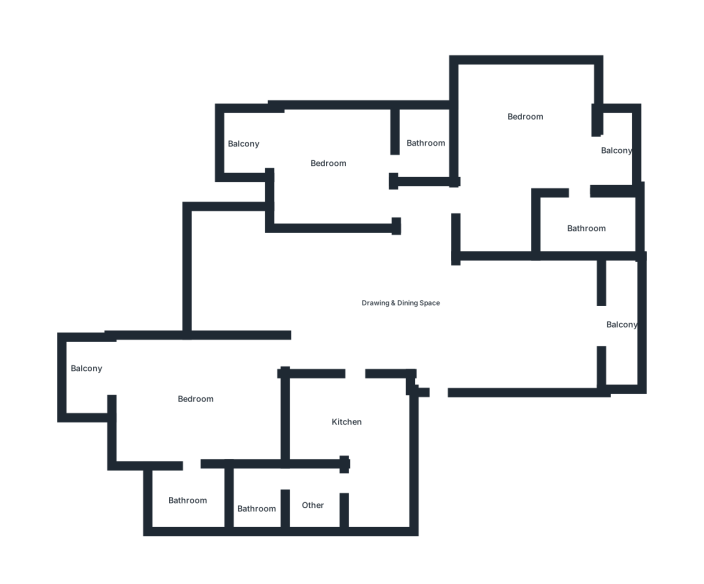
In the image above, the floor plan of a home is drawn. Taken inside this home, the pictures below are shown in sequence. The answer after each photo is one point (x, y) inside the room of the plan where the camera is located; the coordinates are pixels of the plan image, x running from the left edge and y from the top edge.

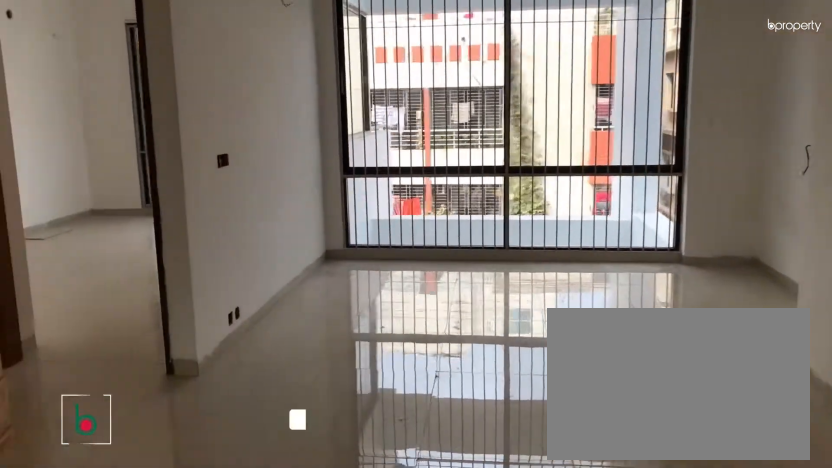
(332, 295)
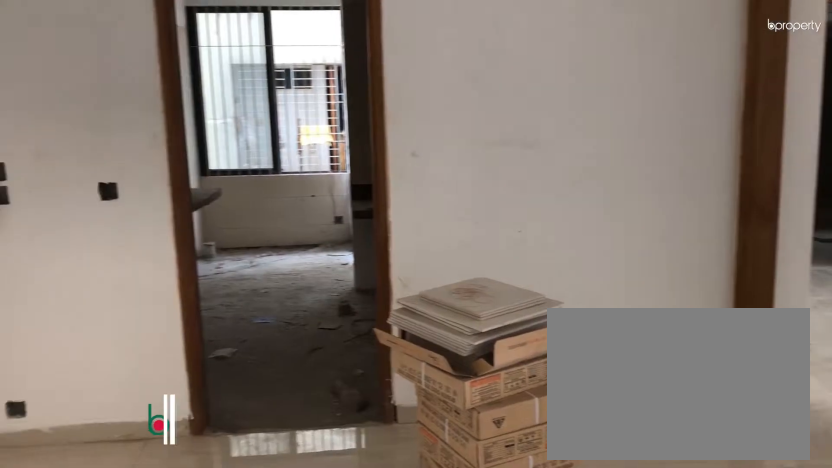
(332, 295)
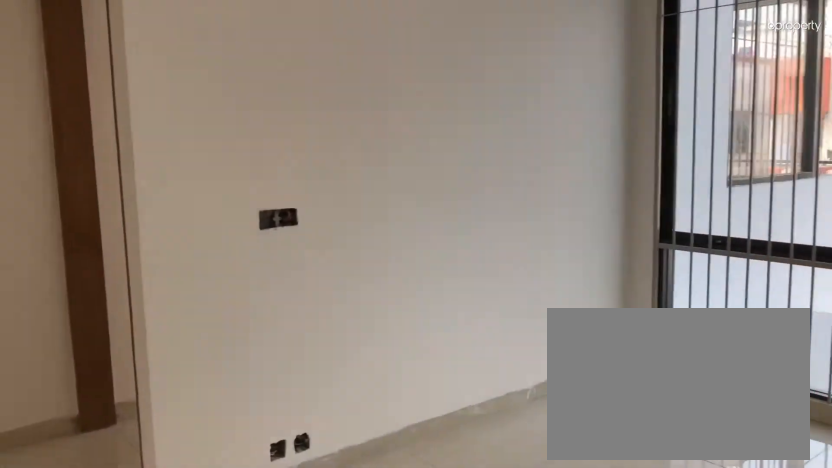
(232, 265)
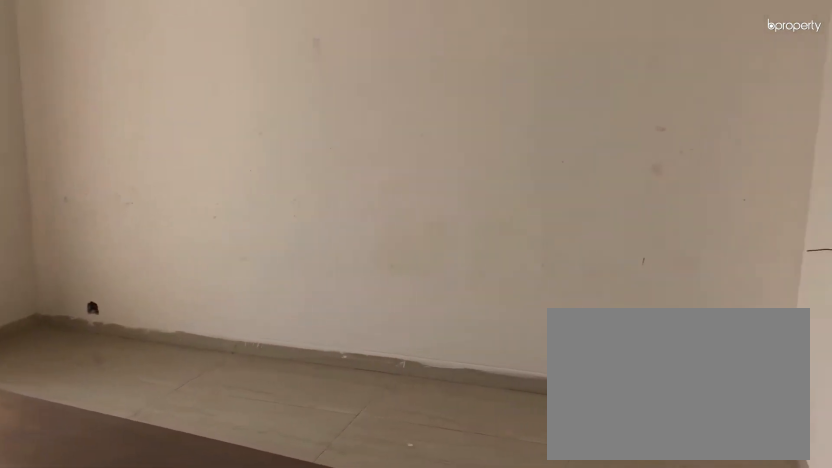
(532, 320)
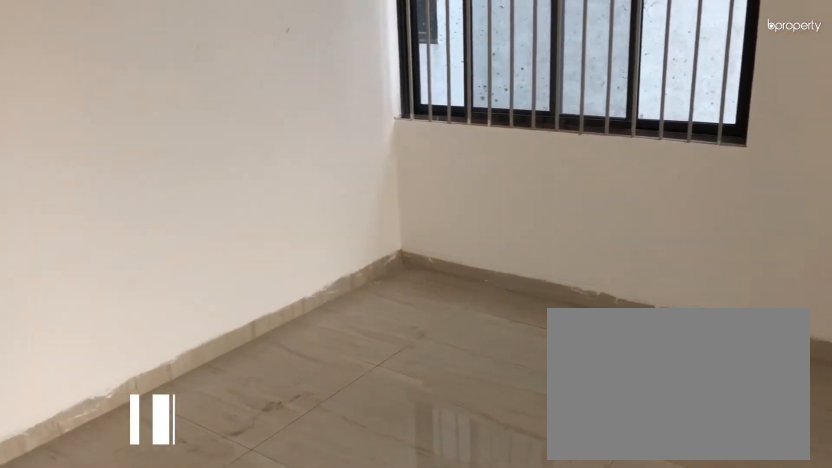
(517, 135)
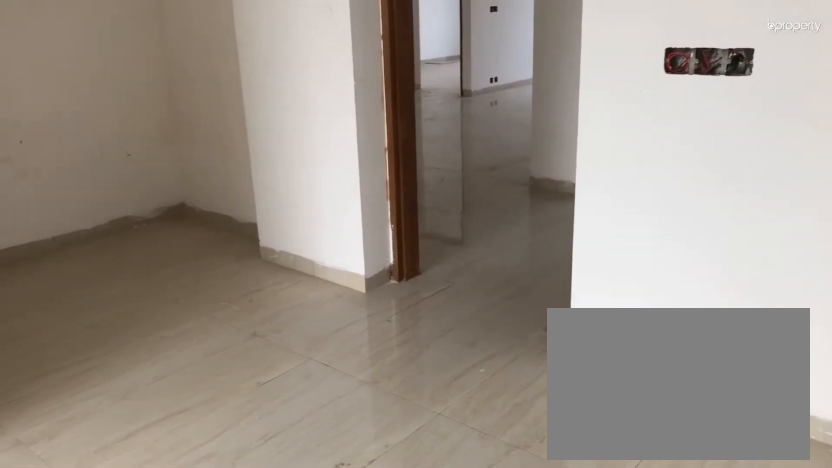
(517, 135)
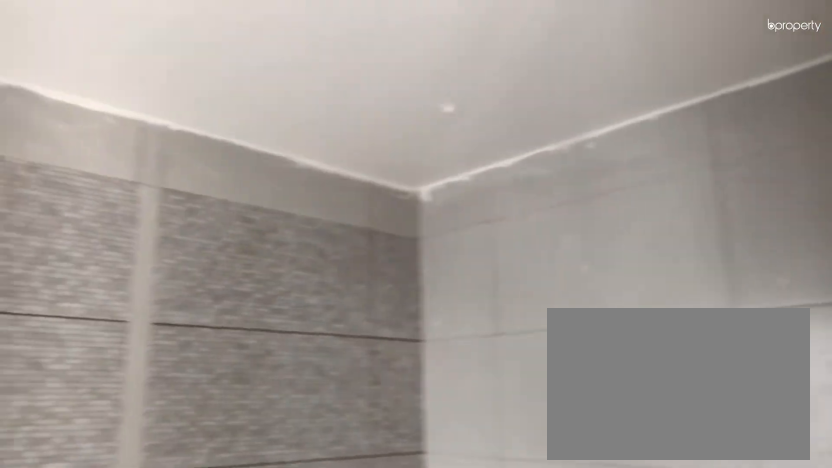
(596, 228)
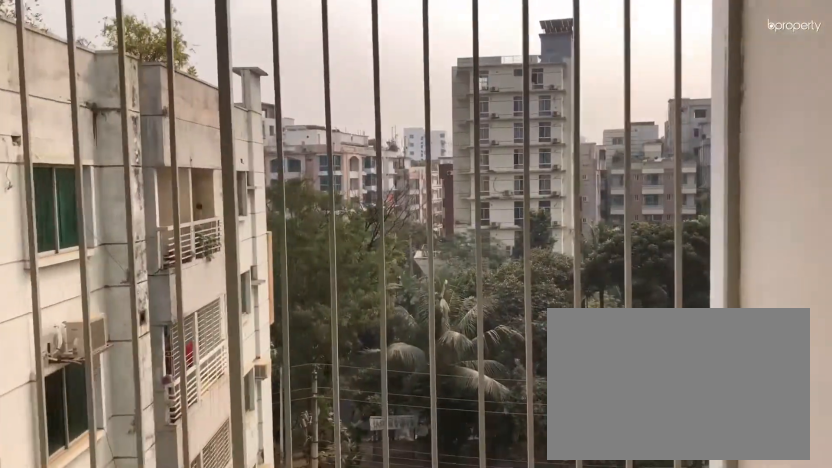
(577, 152)
